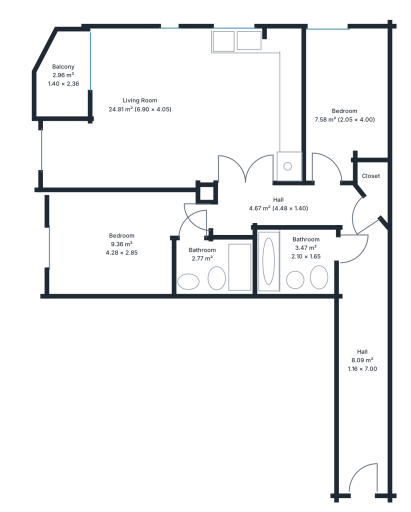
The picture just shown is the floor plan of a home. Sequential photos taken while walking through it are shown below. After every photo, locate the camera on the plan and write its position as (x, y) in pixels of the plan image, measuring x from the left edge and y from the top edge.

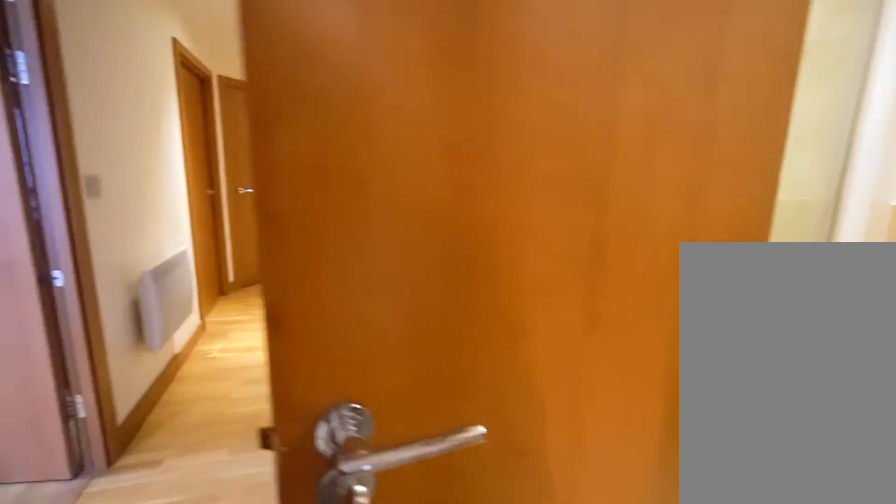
(195, 232)
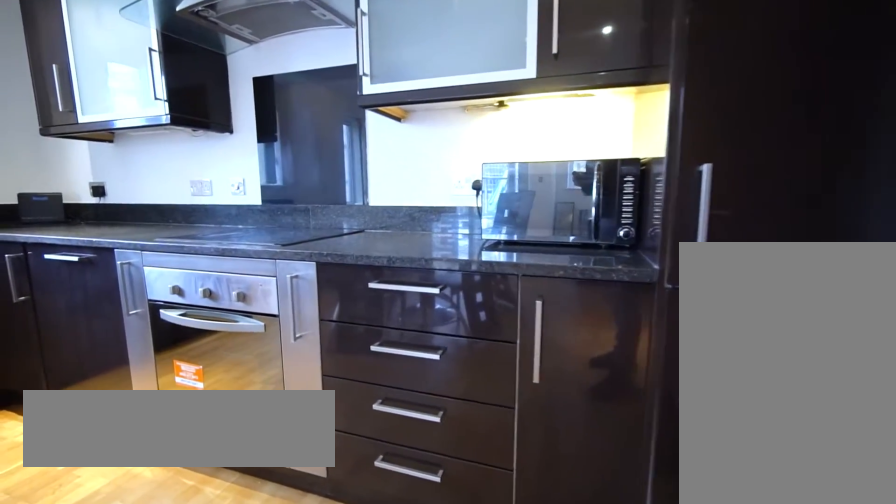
(250, 149)
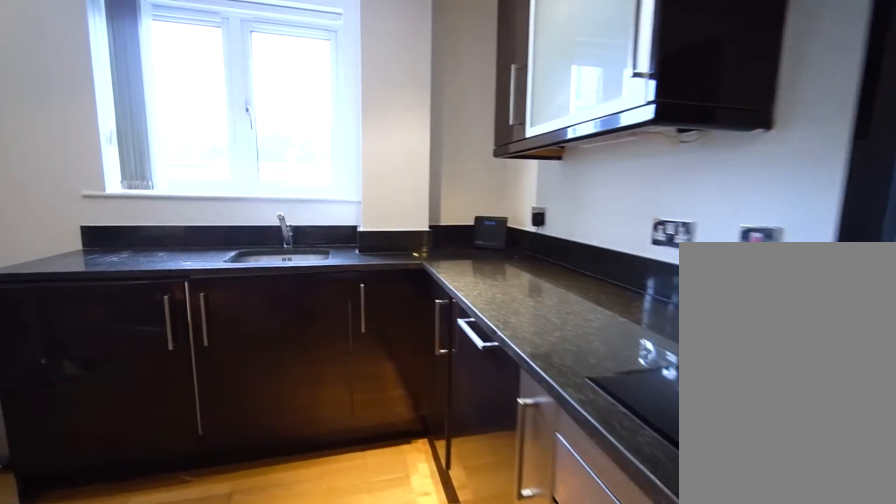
(259, 112)
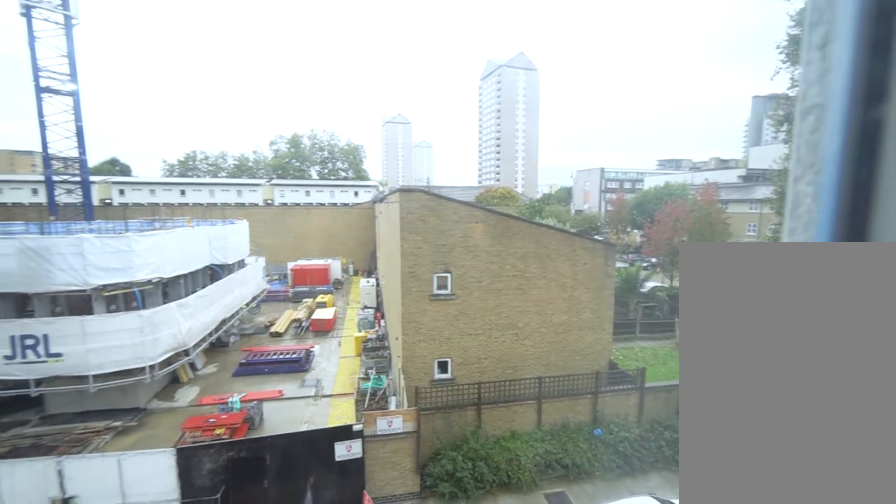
(240, 55)
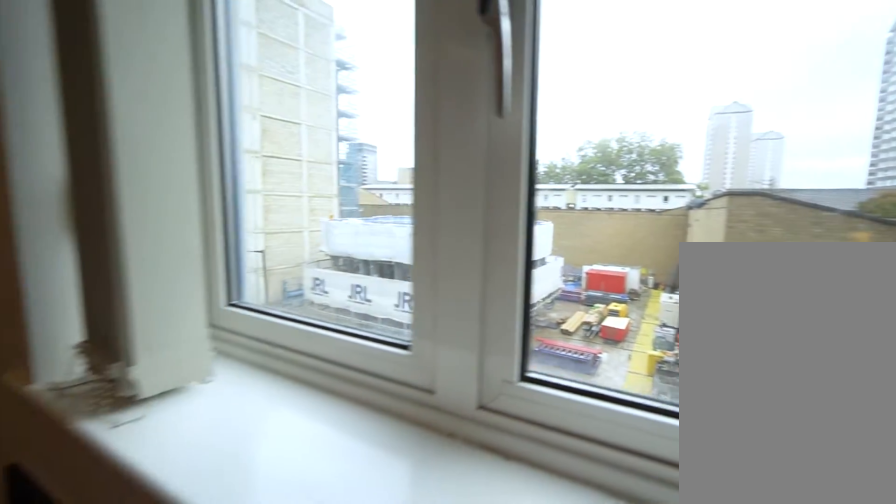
(240, 55)
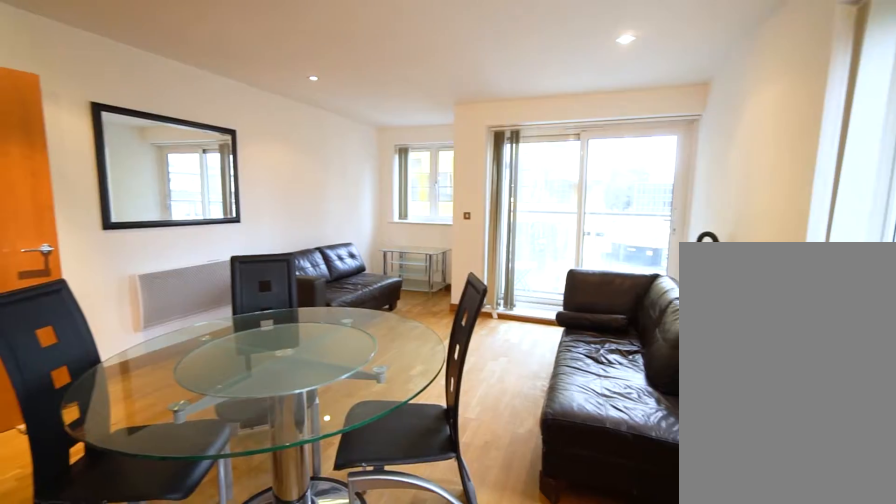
(240, 55)
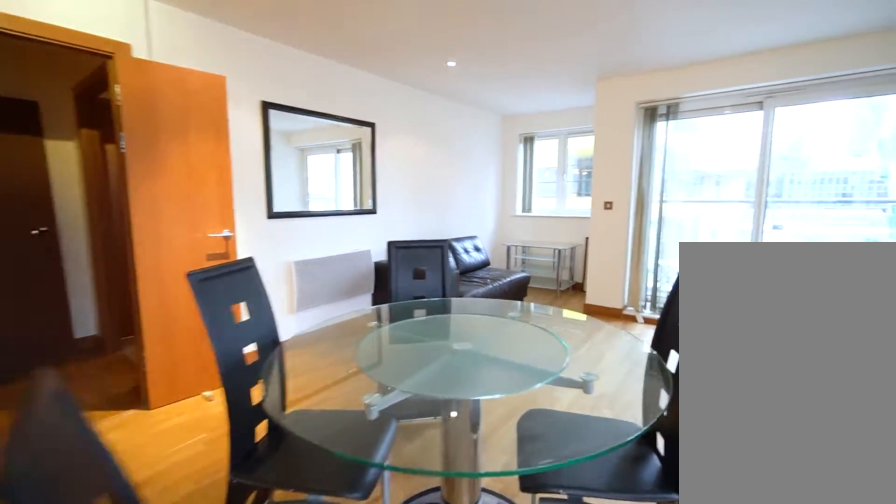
(229, 66)
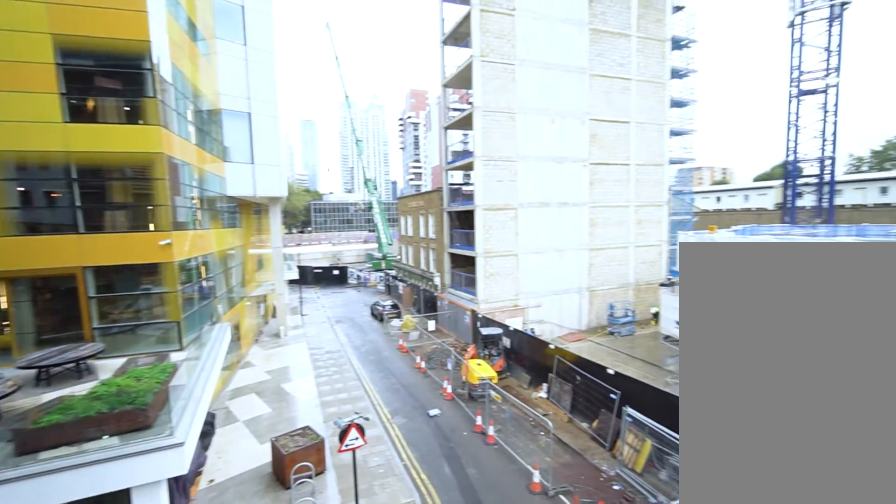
(63, 69)
